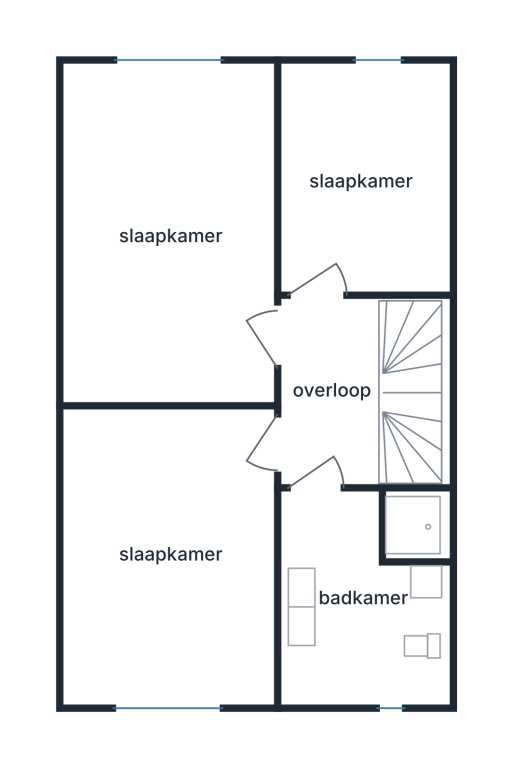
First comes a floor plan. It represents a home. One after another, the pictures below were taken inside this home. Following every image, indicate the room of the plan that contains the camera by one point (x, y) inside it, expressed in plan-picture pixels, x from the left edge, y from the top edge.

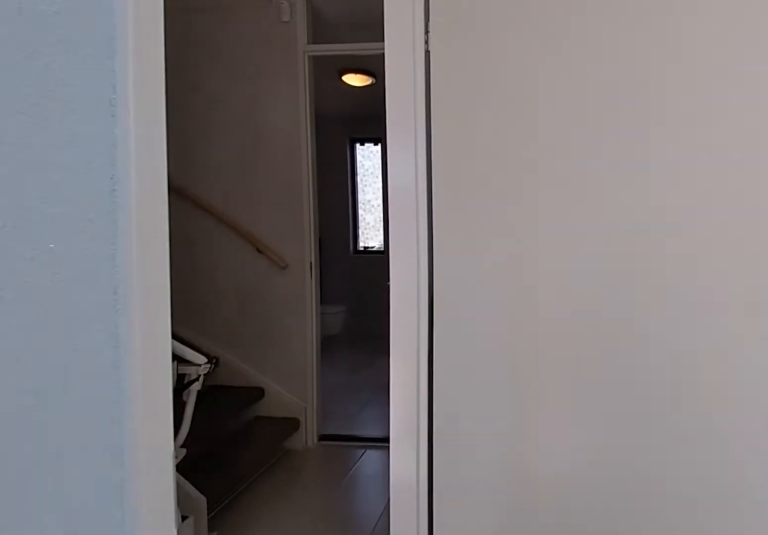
(125, 163)
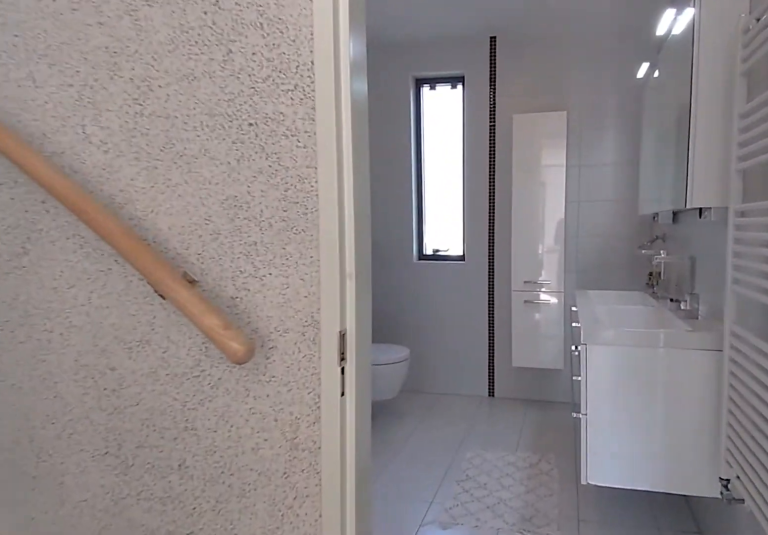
(363, 390)
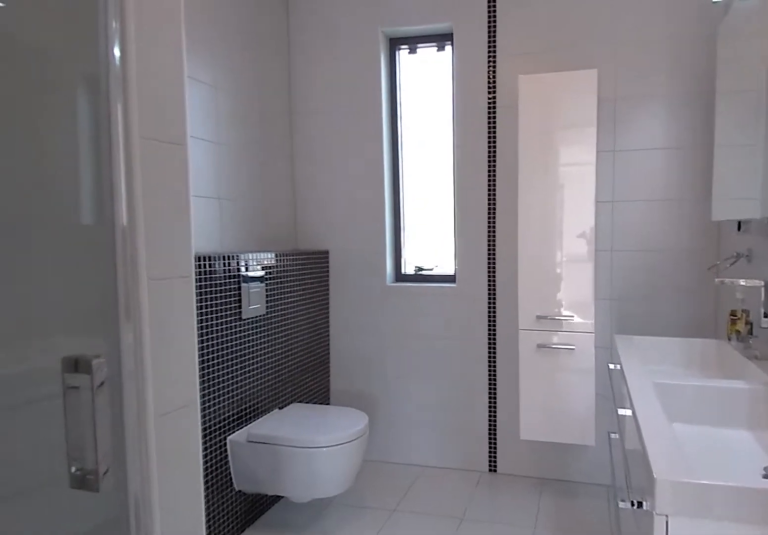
(362, 595)
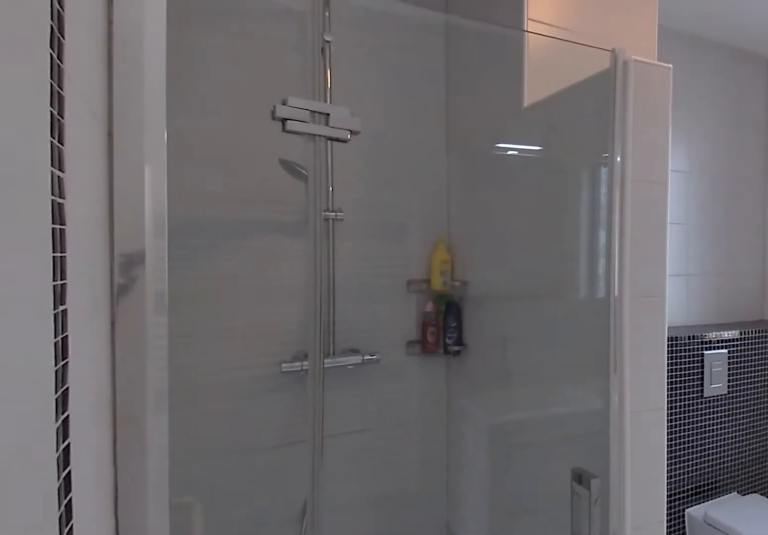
(362, 595)
